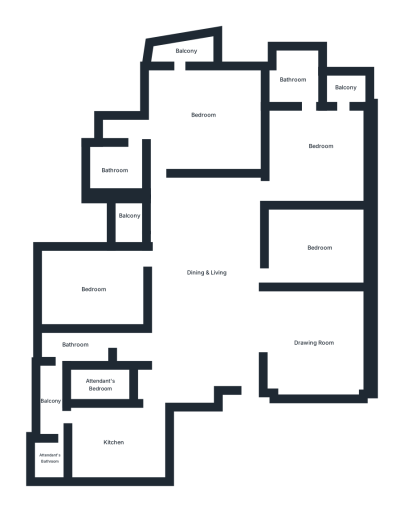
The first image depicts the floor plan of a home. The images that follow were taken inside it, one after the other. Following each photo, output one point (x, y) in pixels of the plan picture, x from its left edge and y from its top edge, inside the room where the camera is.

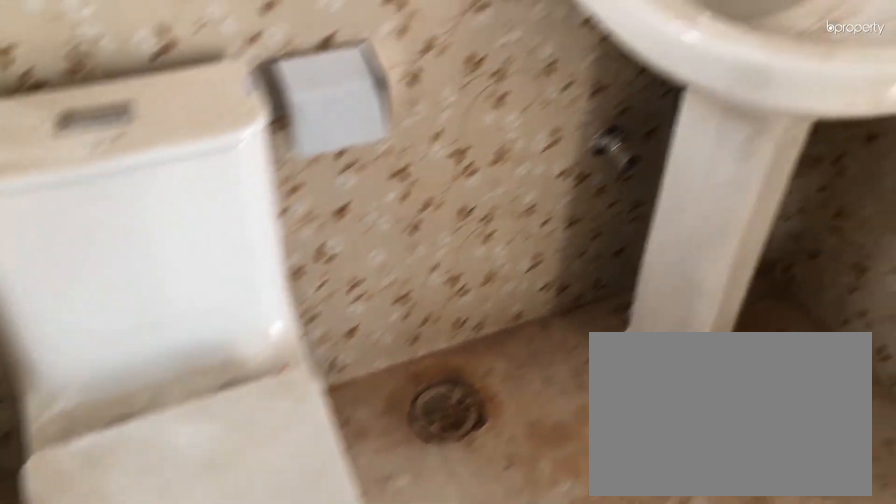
(118, 168)
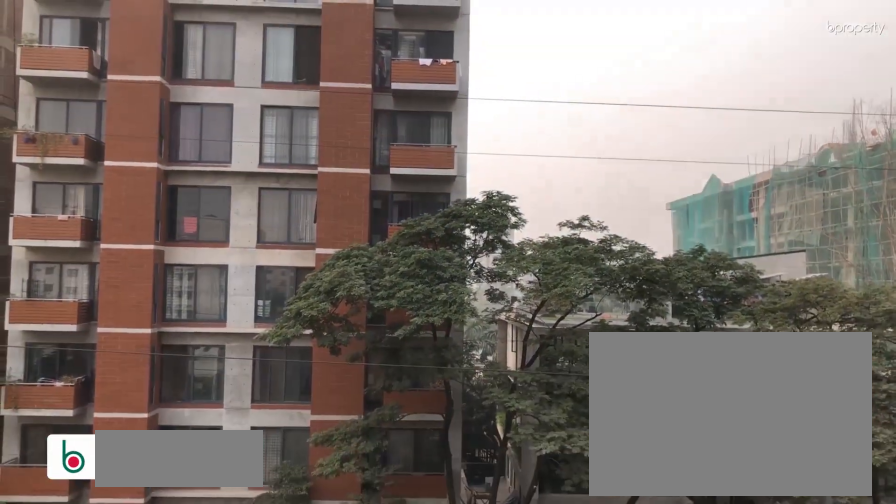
(187, 50)
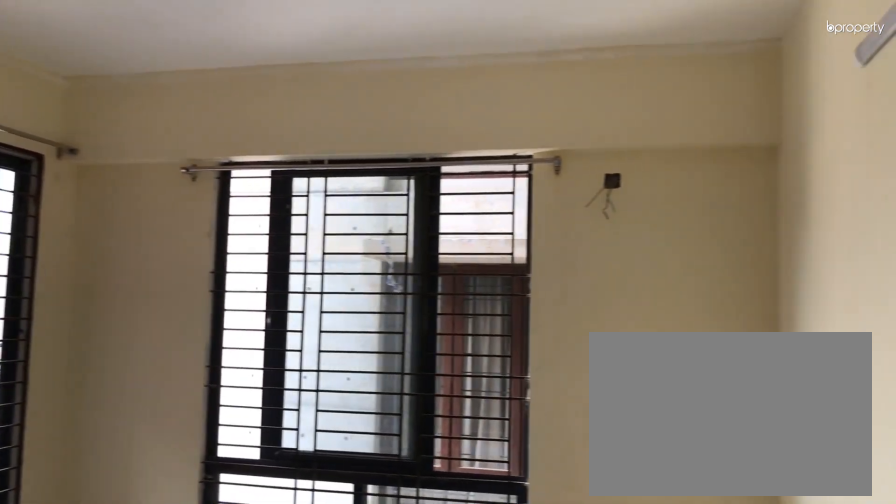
(313, 152)
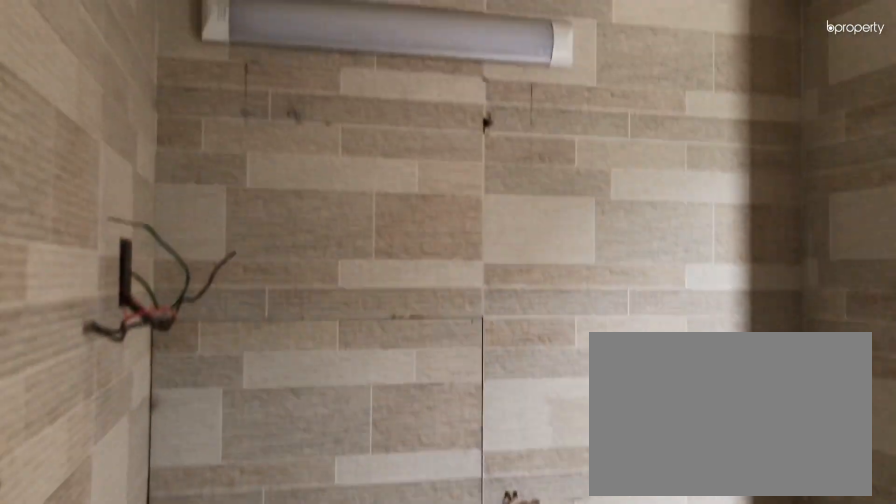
(294, 80)
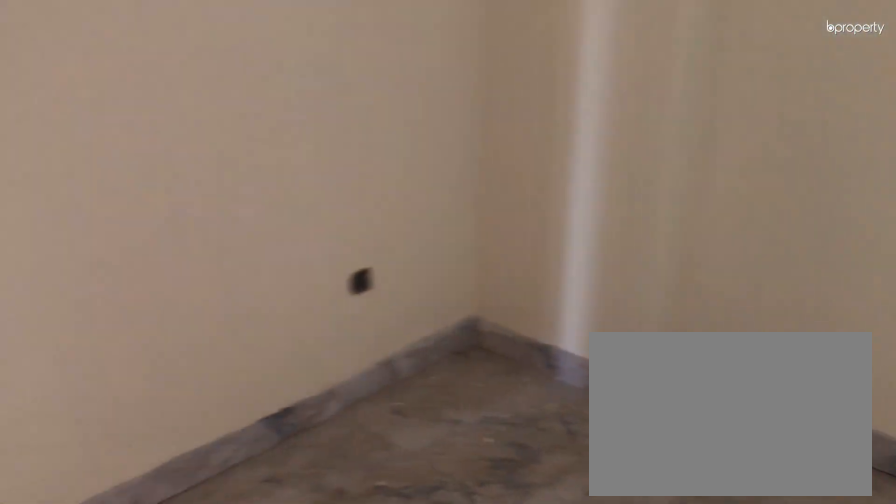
(313, 245)
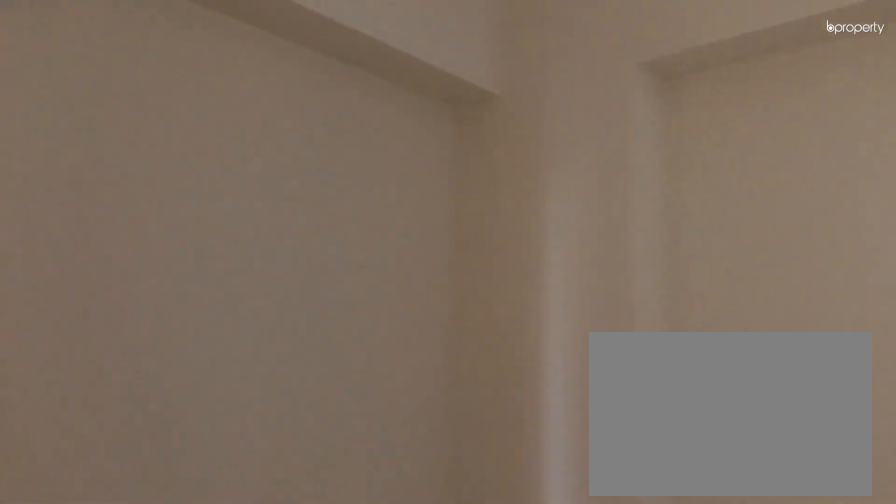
(313, 245)
